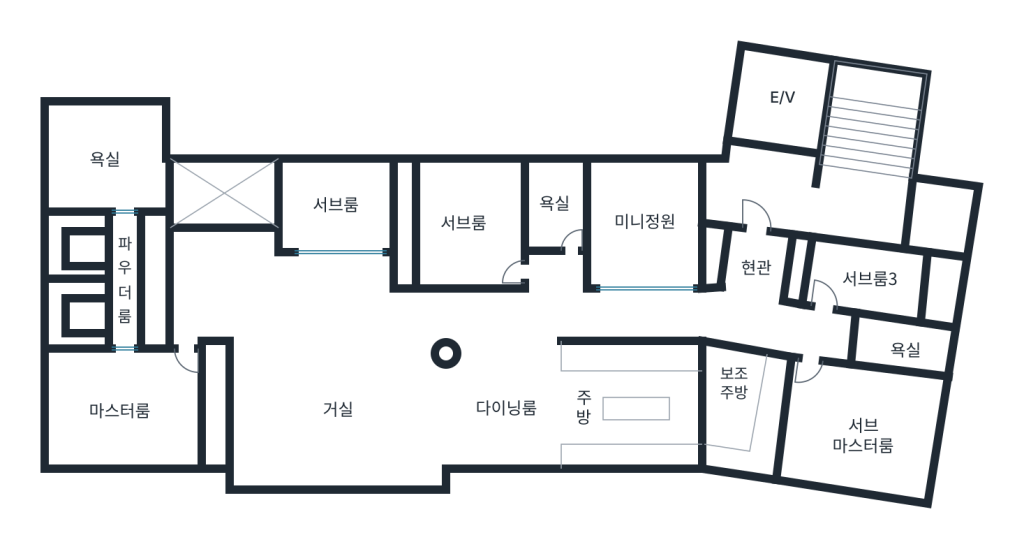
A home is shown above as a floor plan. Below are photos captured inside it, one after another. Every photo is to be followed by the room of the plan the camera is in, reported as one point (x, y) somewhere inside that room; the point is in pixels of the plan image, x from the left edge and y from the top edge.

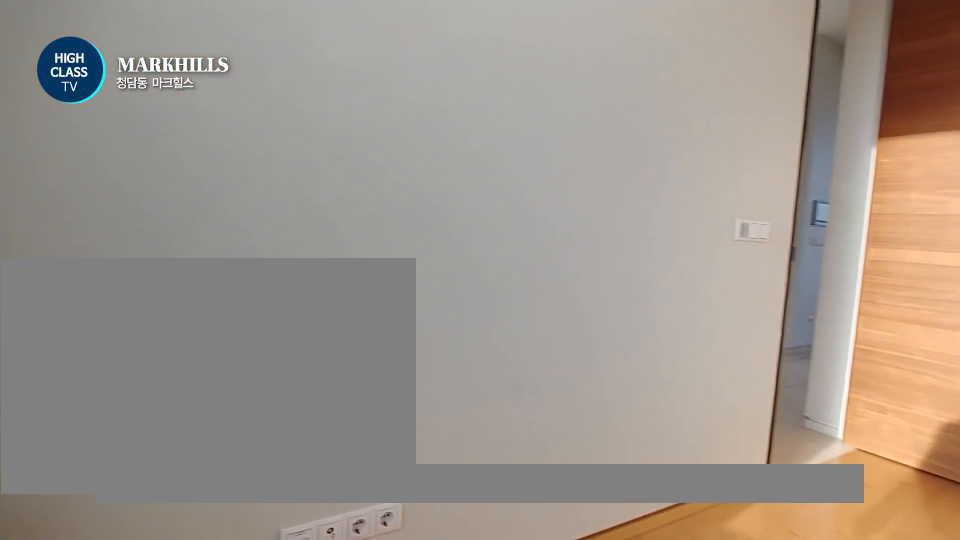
(456, 225)
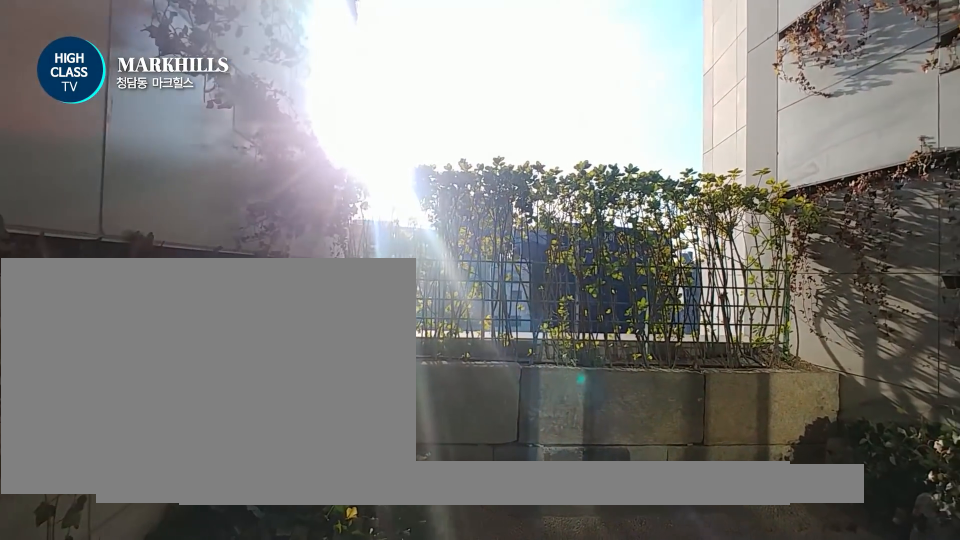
(644, 226)
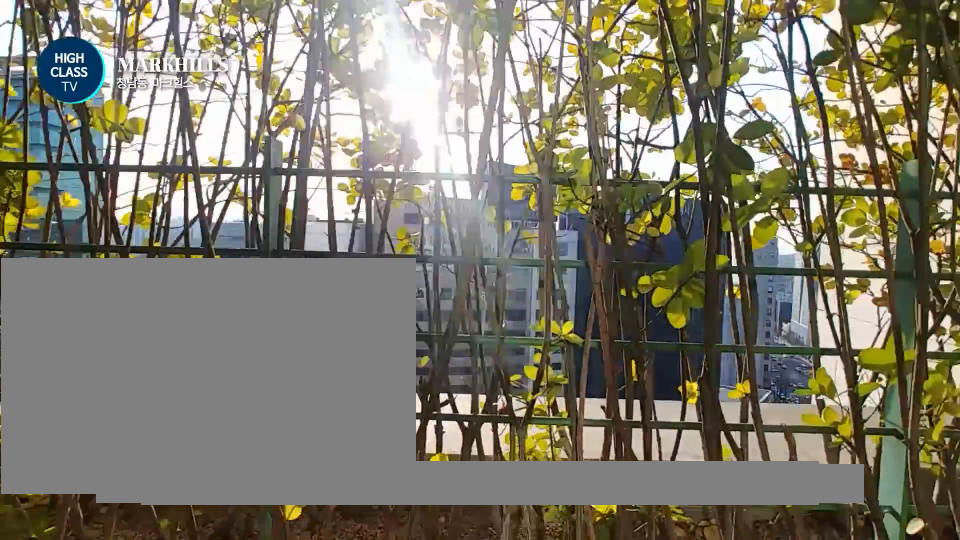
(644, 226)
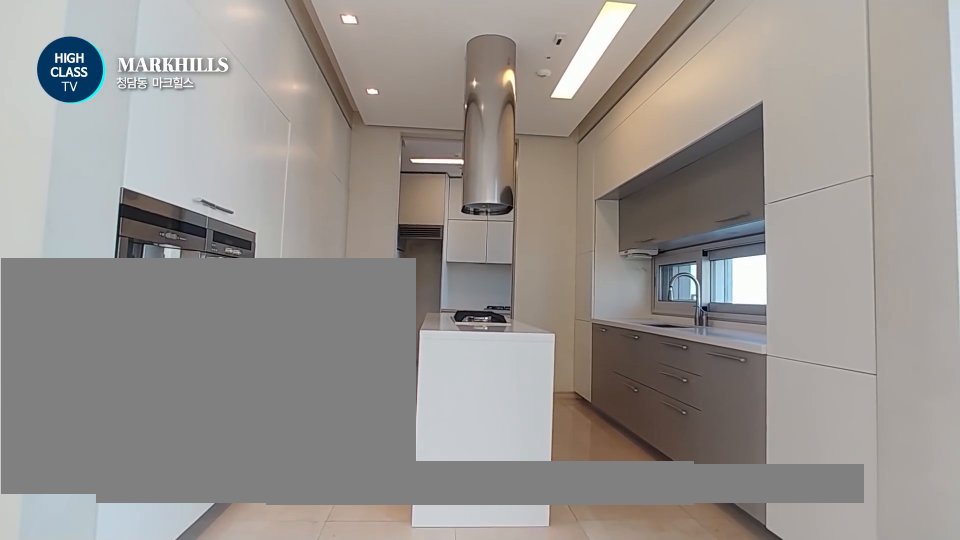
(573, 407)
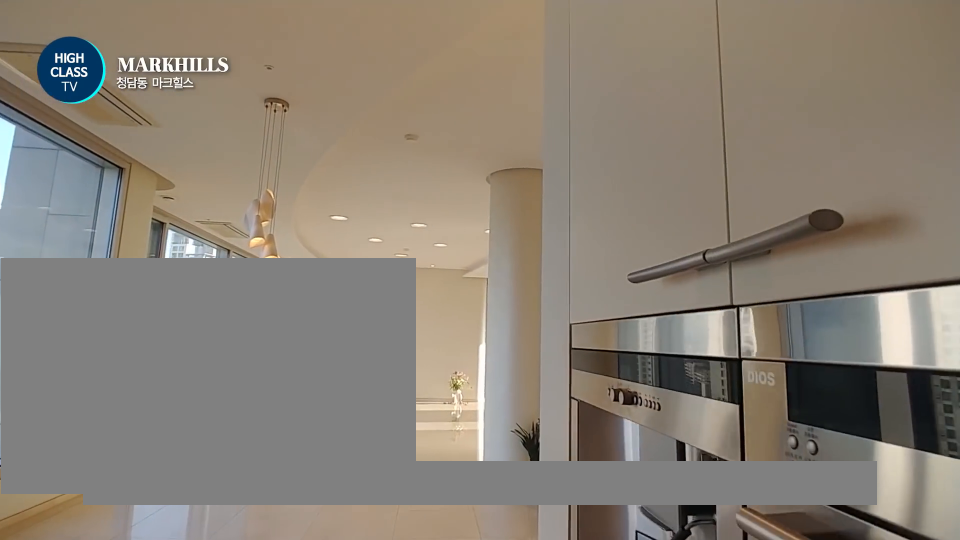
(573, 407)
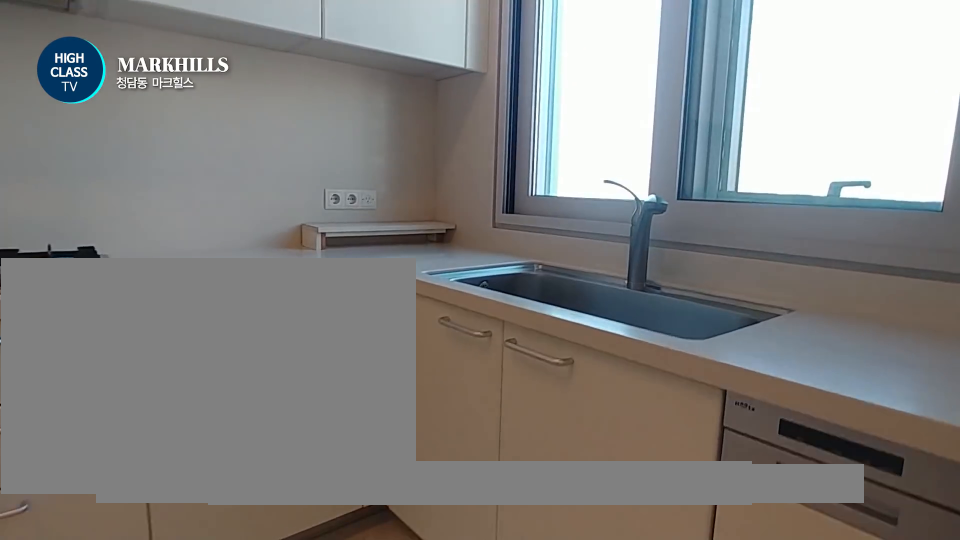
(742, 408)
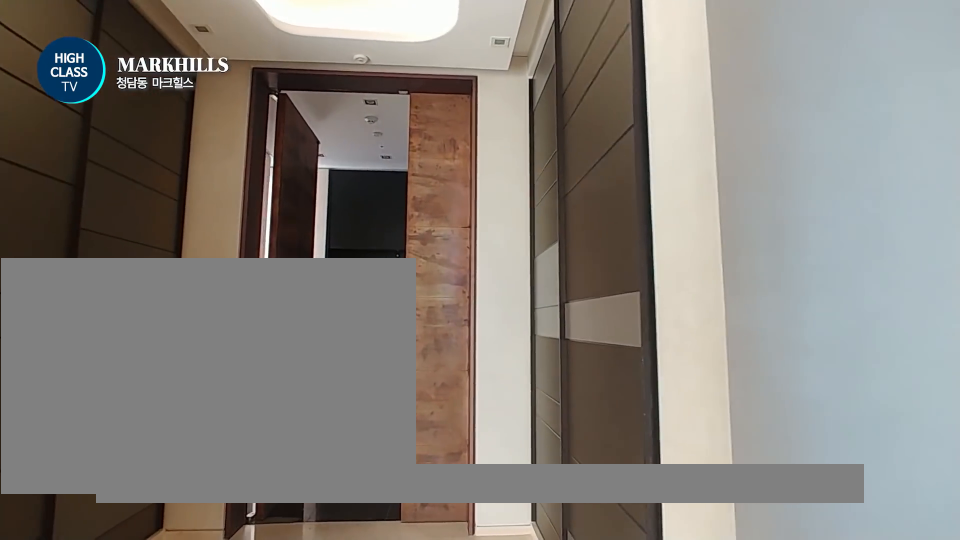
(757, 287)
